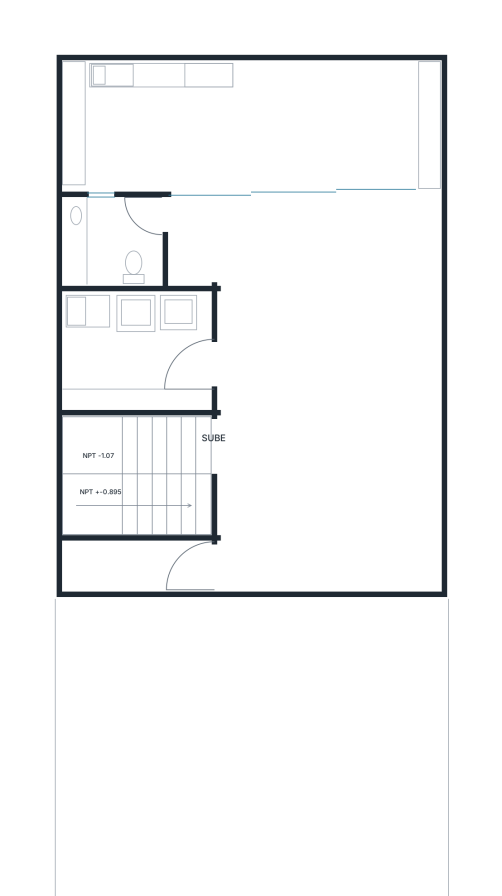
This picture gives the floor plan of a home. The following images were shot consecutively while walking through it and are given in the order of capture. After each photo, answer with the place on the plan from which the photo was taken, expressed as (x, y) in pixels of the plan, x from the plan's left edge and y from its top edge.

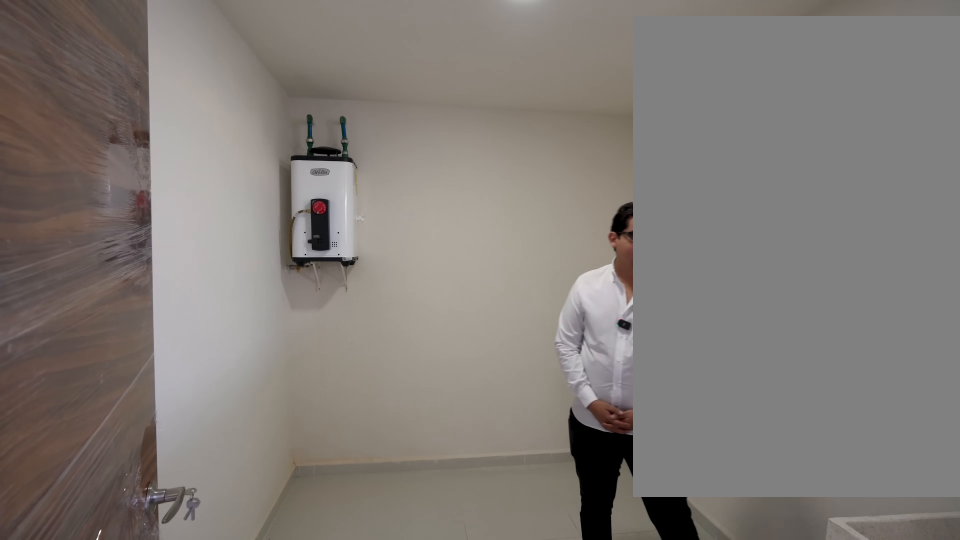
(99, 368)
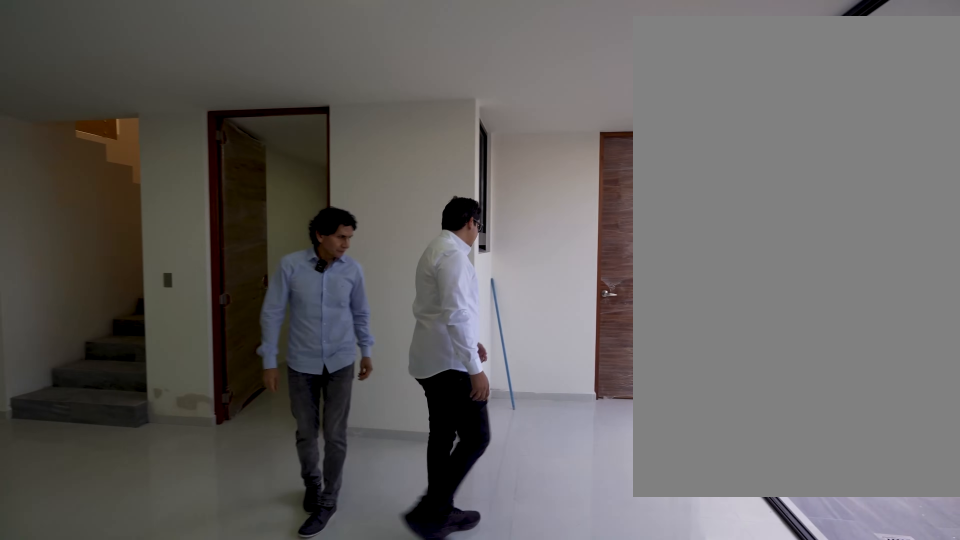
(280, 233)
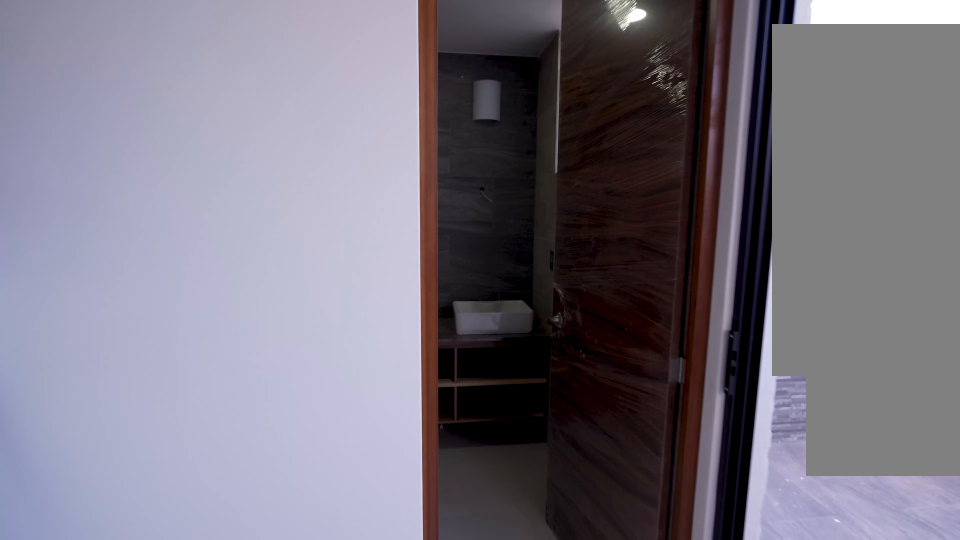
(313, 237)
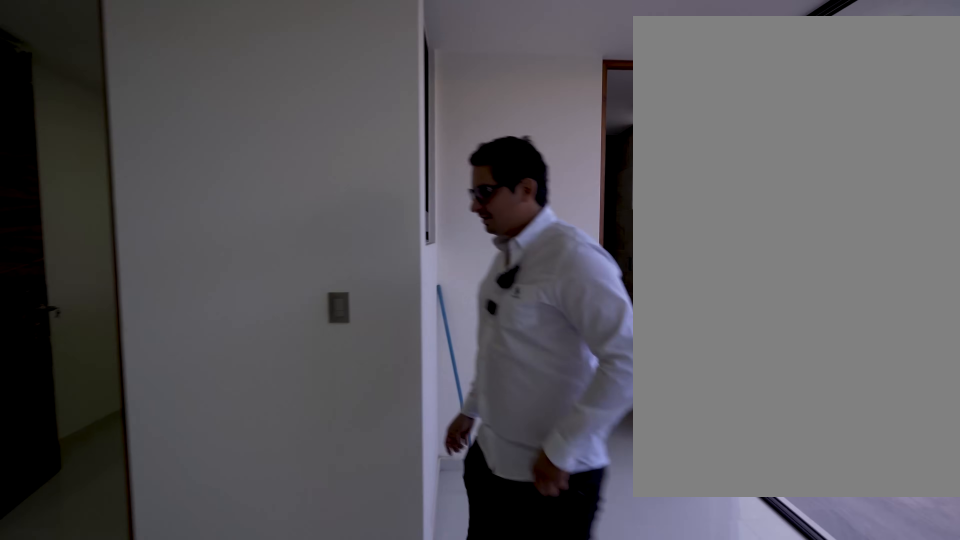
(321, 345)
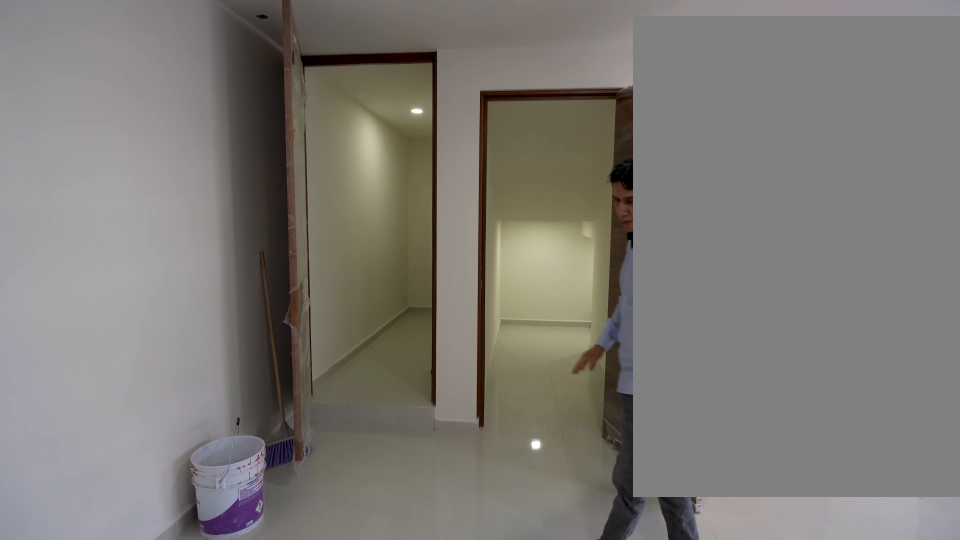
(340, 553)
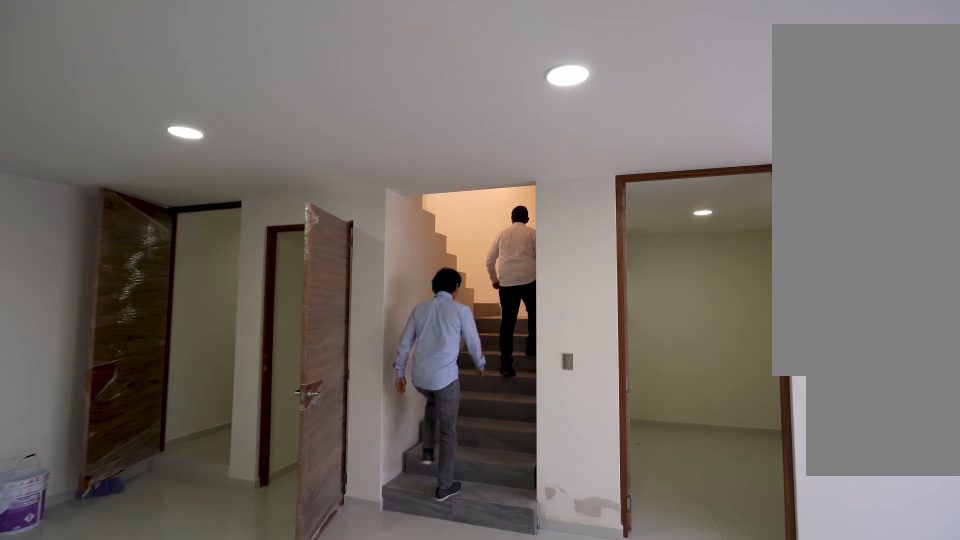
(329, 440)
